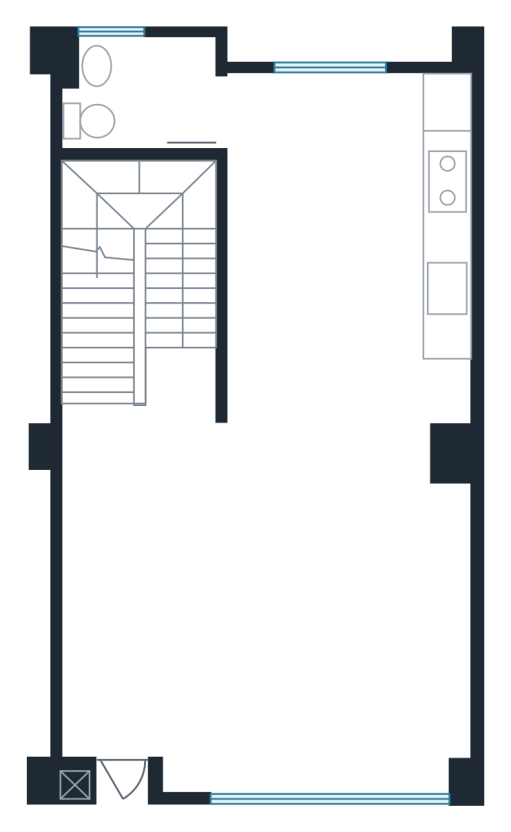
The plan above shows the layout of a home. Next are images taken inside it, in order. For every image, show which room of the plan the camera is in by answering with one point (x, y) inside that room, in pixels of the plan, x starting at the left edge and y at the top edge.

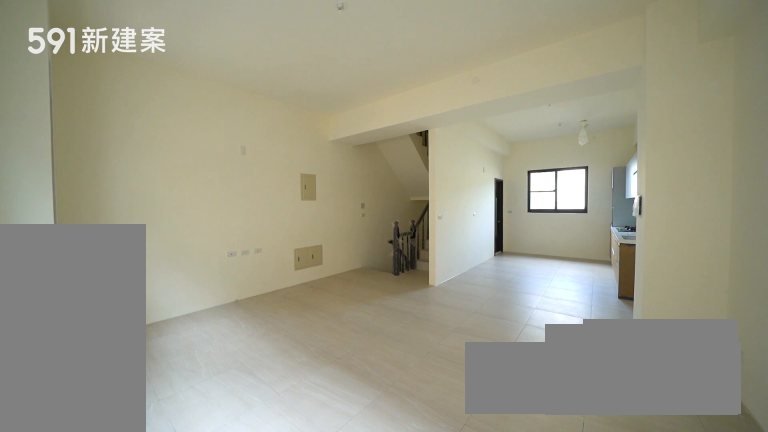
(261, 612)
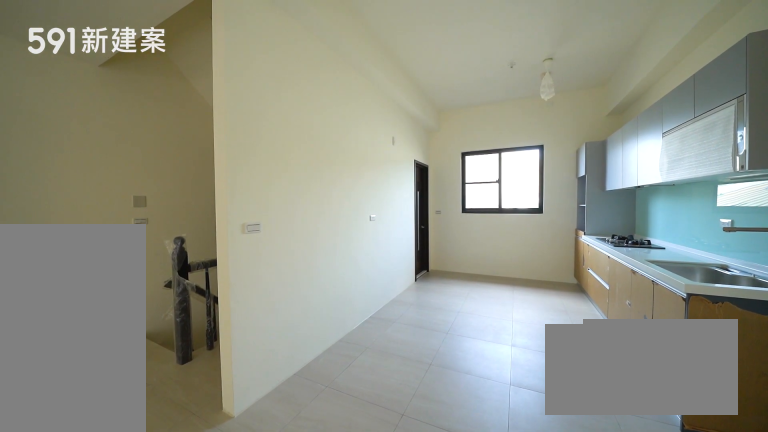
(300, 283)
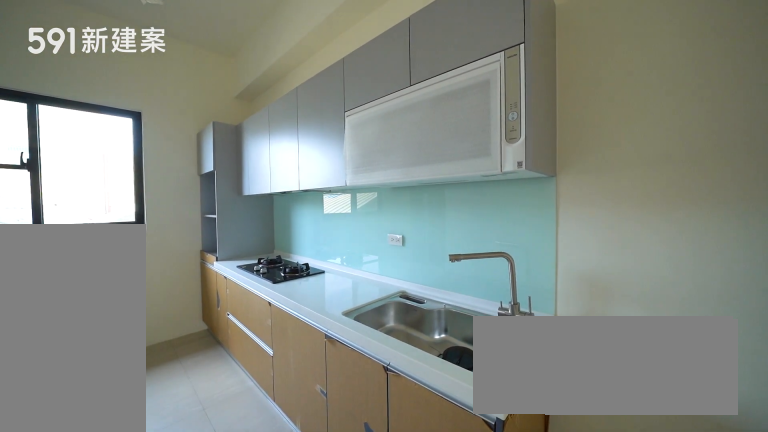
(420, 244)
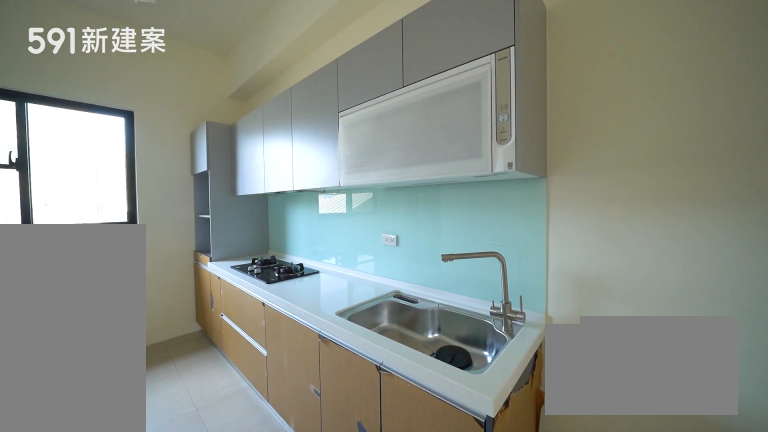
(420, 244)
